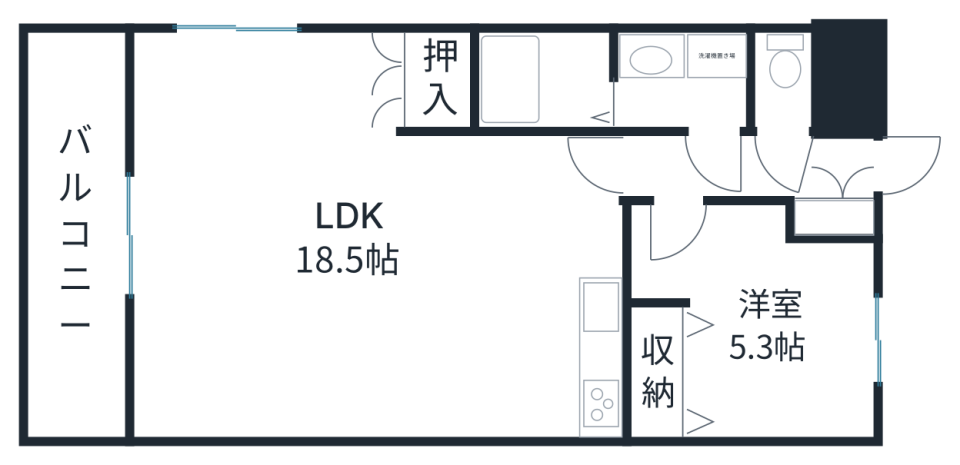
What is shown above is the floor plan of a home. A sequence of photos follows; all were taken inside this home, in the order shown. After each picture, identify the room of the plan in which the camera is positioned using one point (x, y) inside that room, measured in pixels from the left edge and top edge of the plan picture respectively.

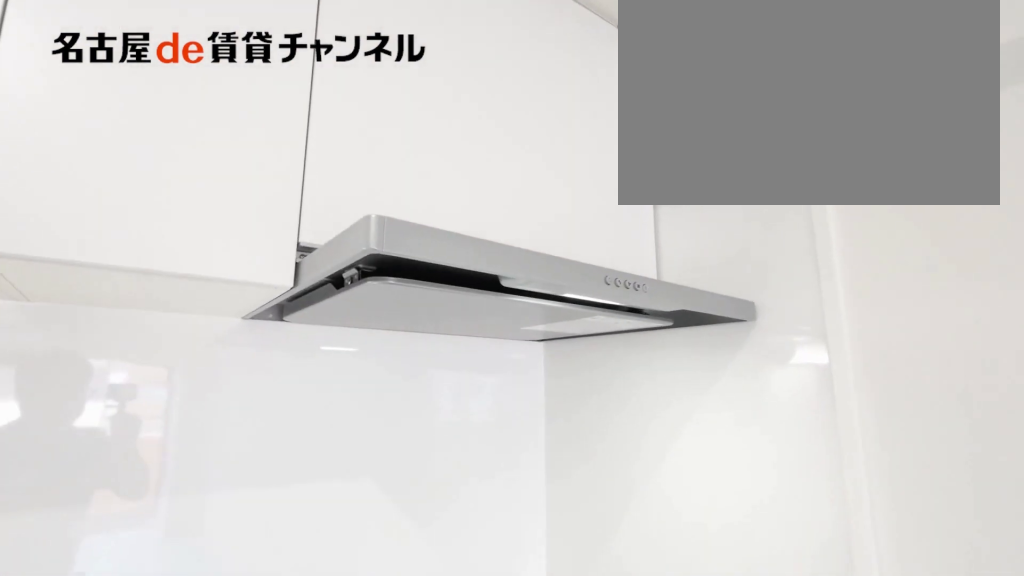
(611, 377)
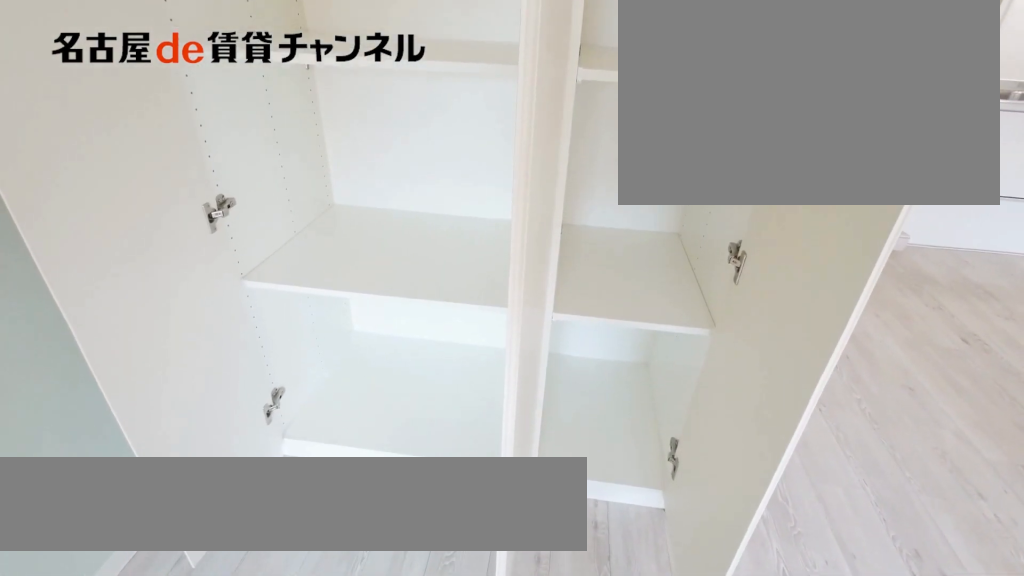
(433, 81)
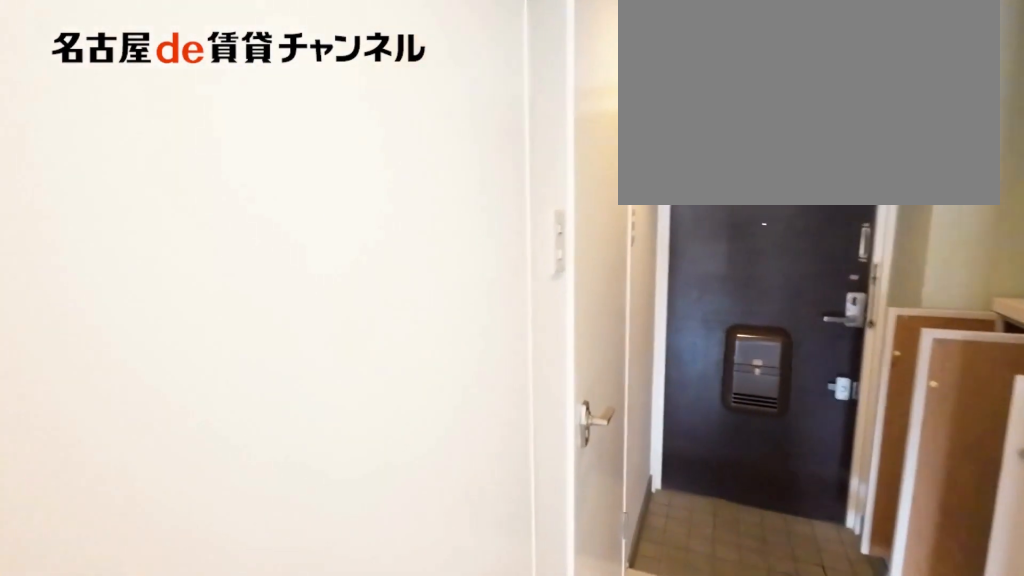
(713, 165)
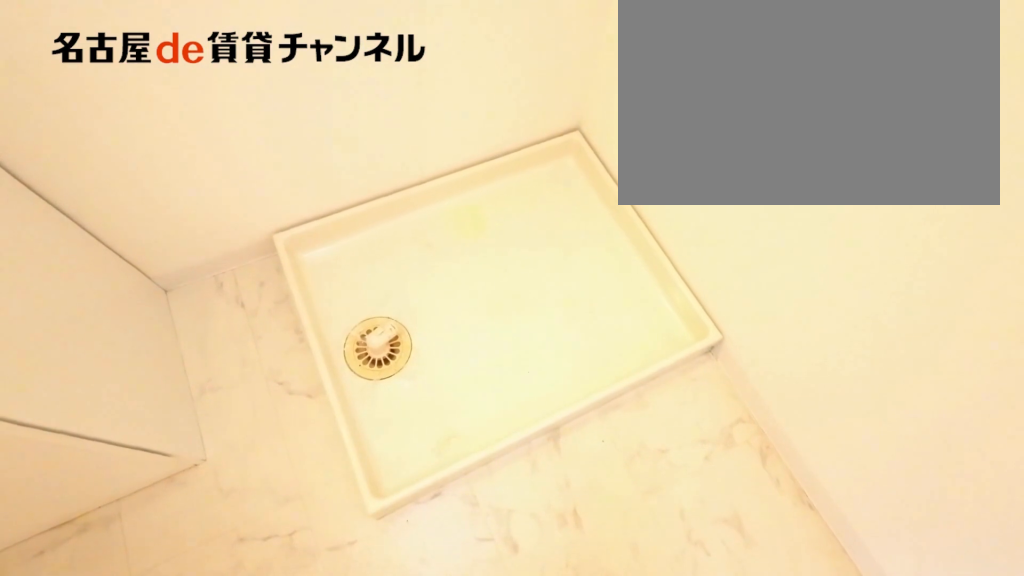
(683, 78)
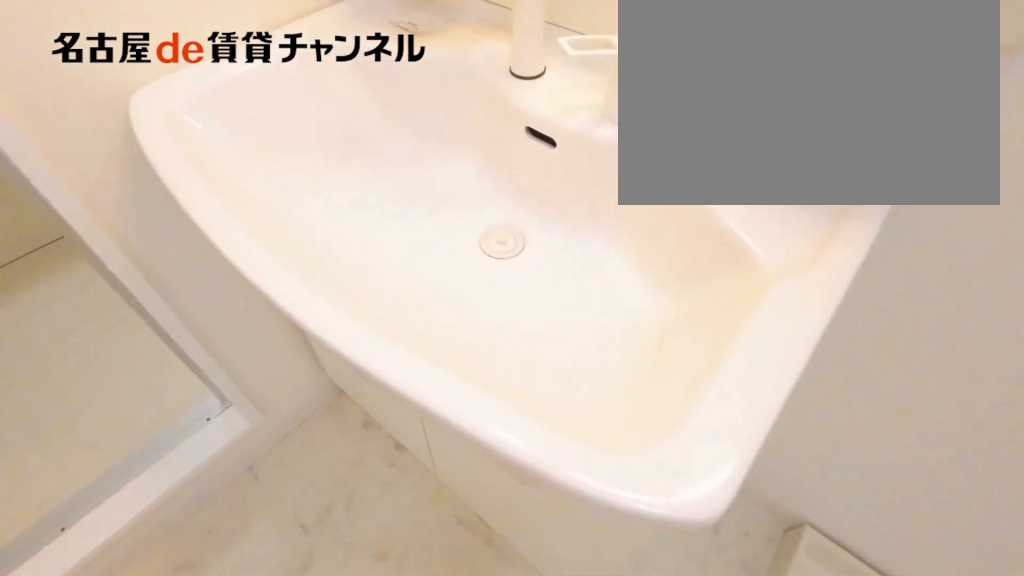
(683, 78)
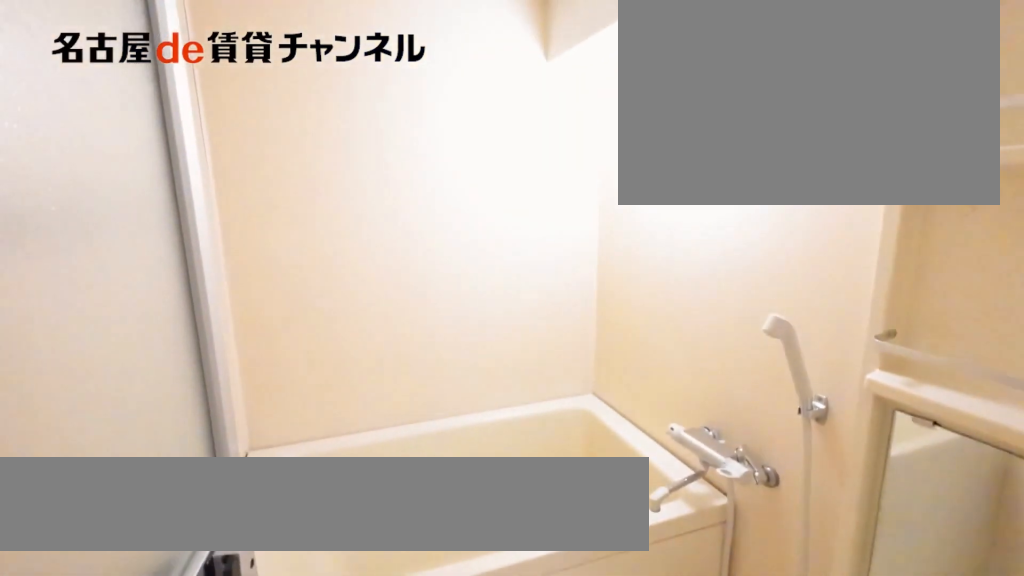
(546, 81)
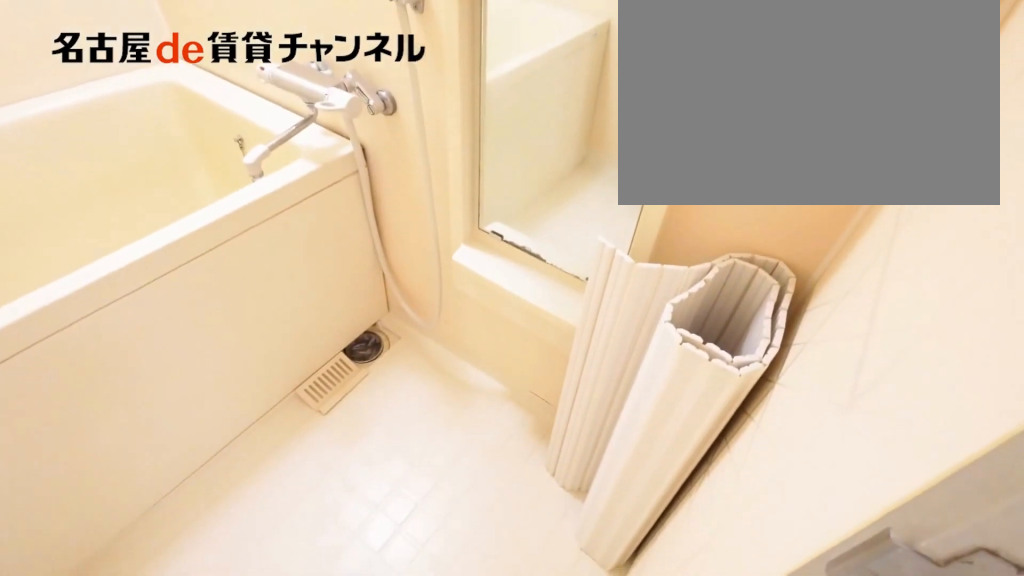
(546, 81)
